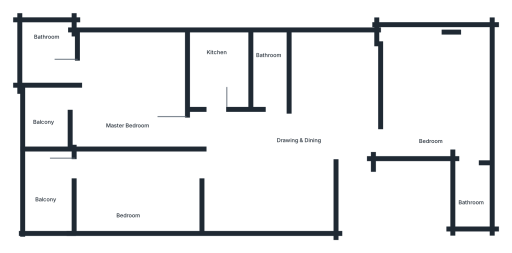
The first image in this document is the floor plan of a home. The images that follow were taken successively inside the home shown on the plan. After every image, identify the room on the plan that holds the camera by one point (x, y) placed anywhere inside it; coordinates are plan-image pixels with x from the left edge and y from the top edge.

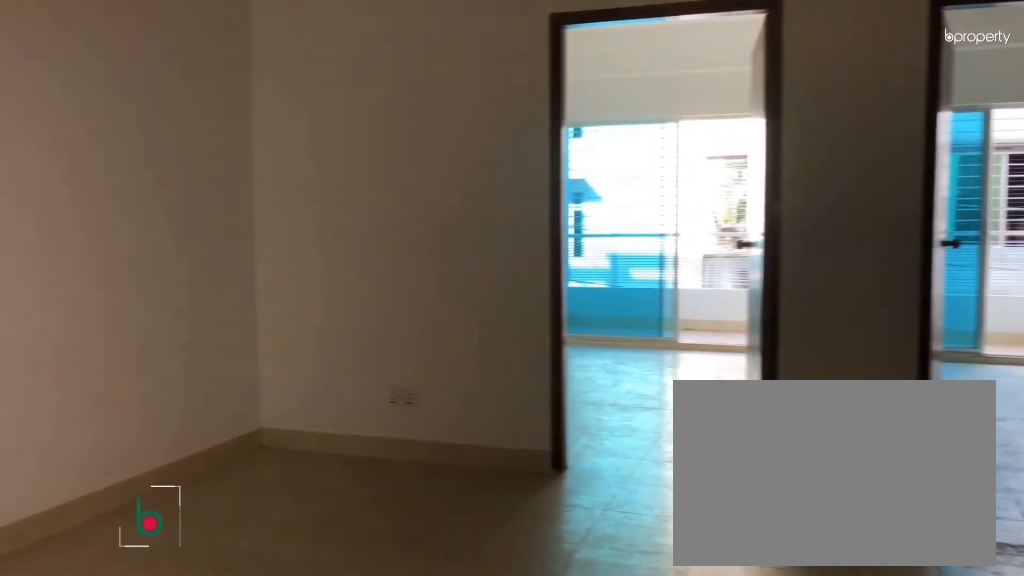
(299, 146)
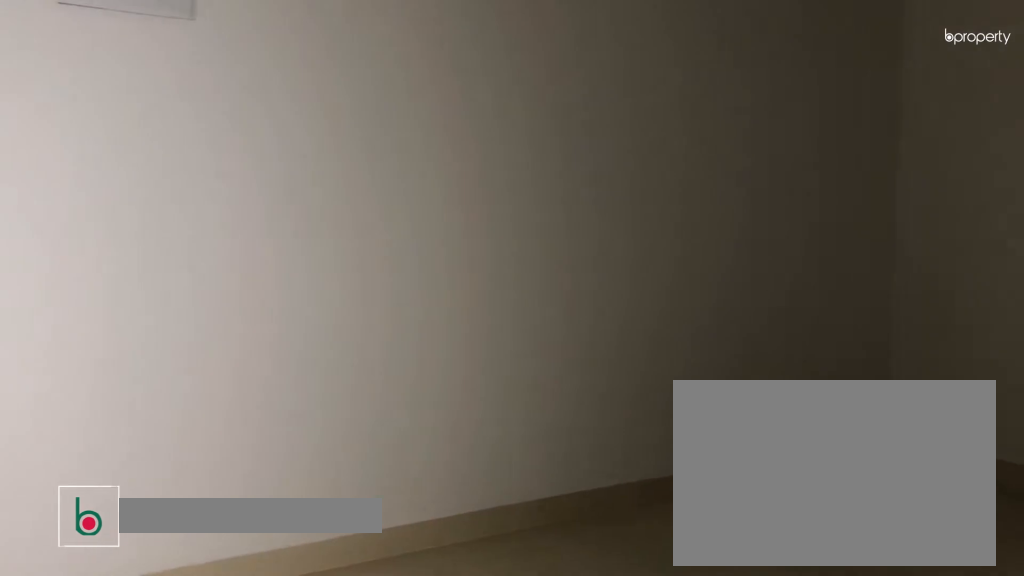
(299, 146)
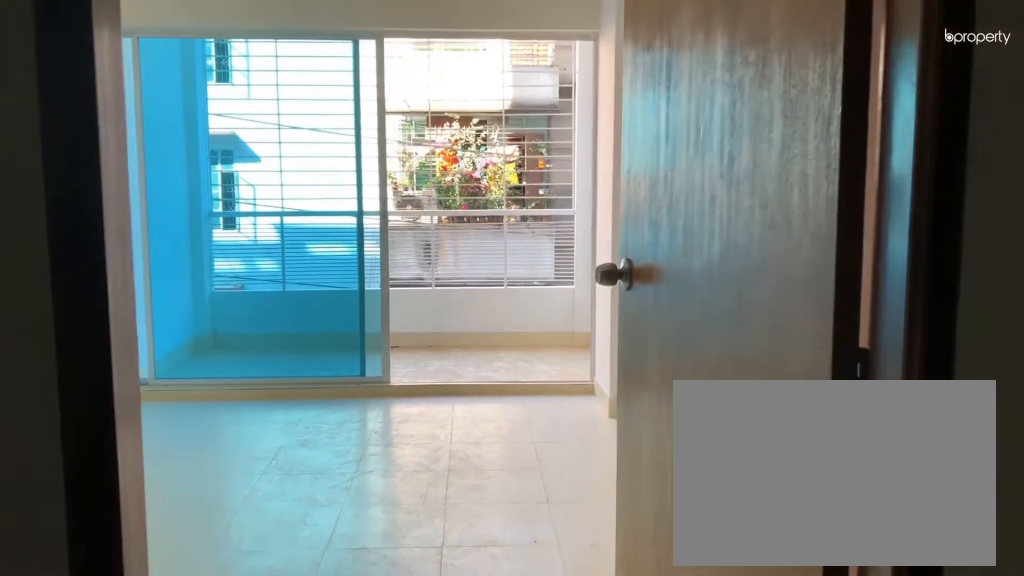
(206, 161)
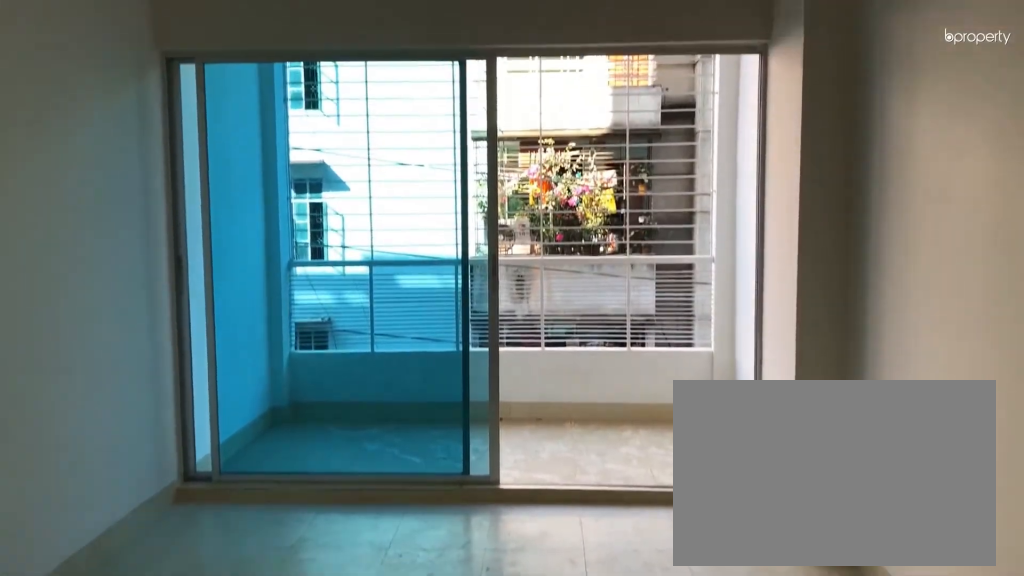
(128, 191)
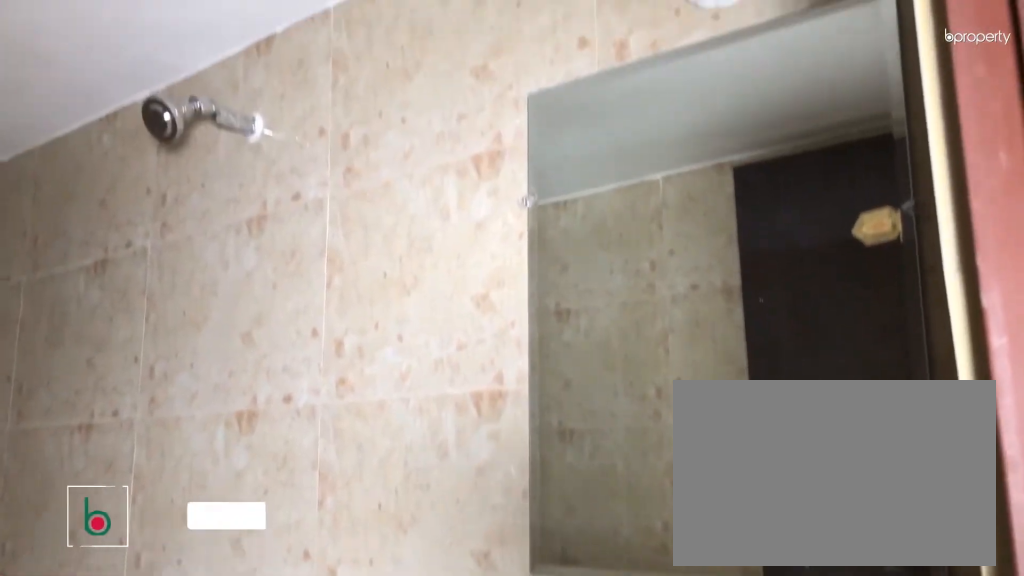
(271, 72)
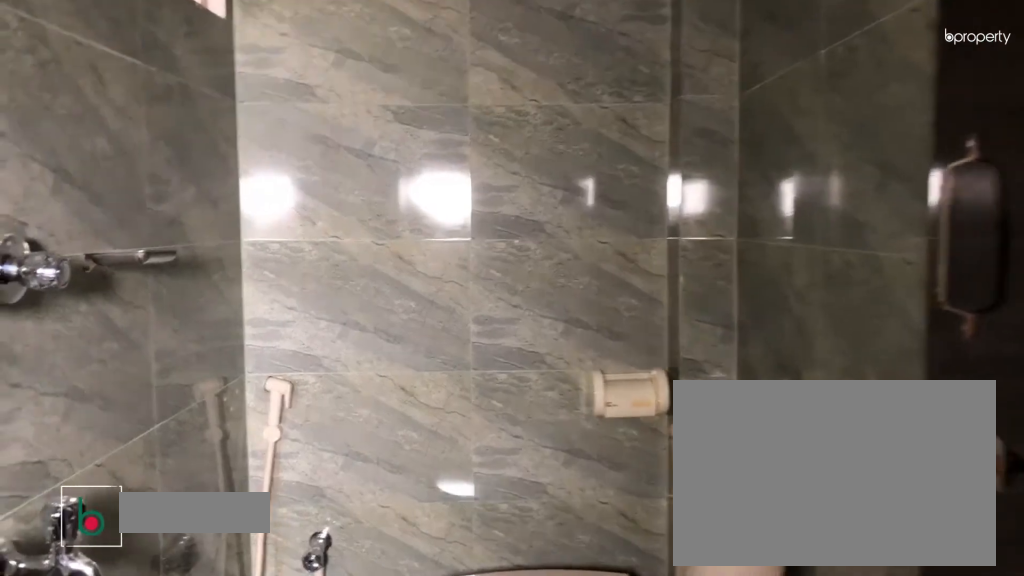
(475, 193)
